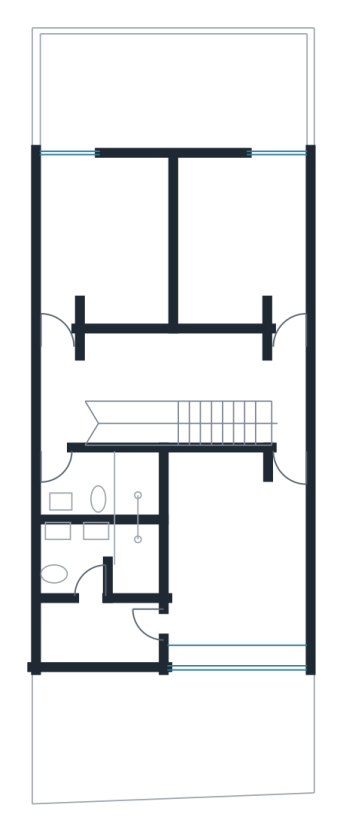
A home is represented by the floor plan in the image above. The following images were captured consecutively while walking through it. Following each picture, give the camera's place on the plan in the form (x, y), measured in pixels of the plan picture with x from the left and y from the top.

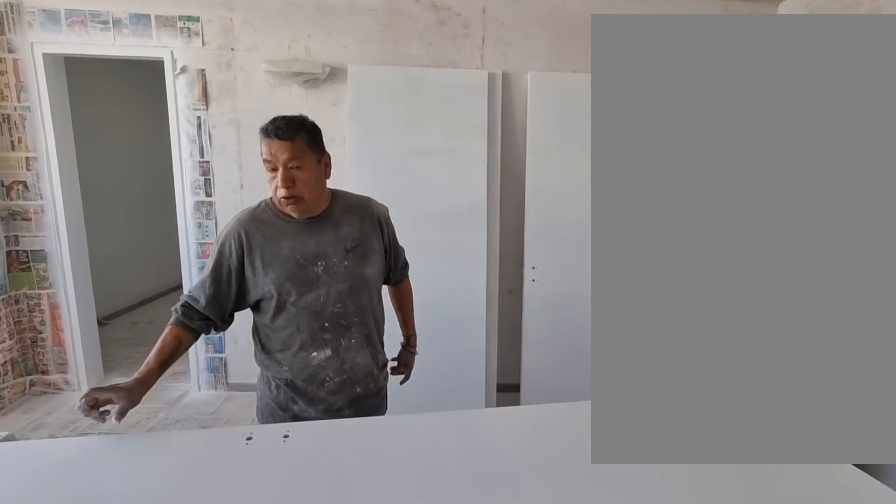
(282, 499)
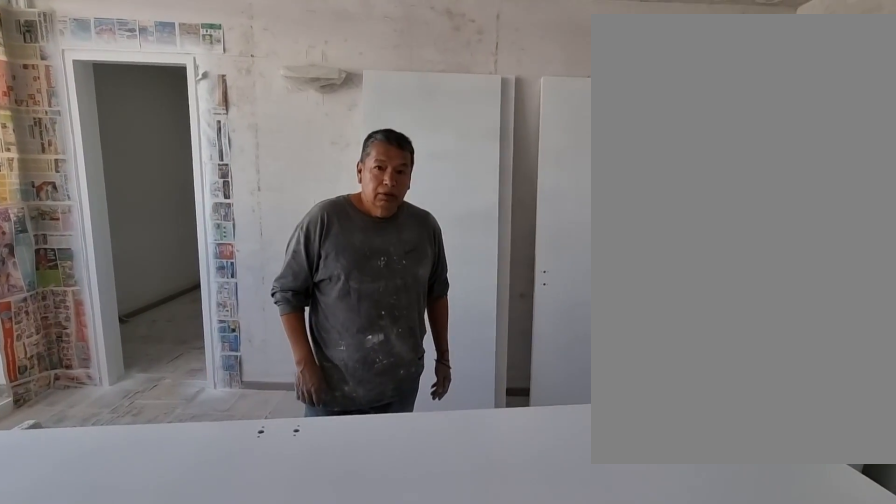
(277, 530)
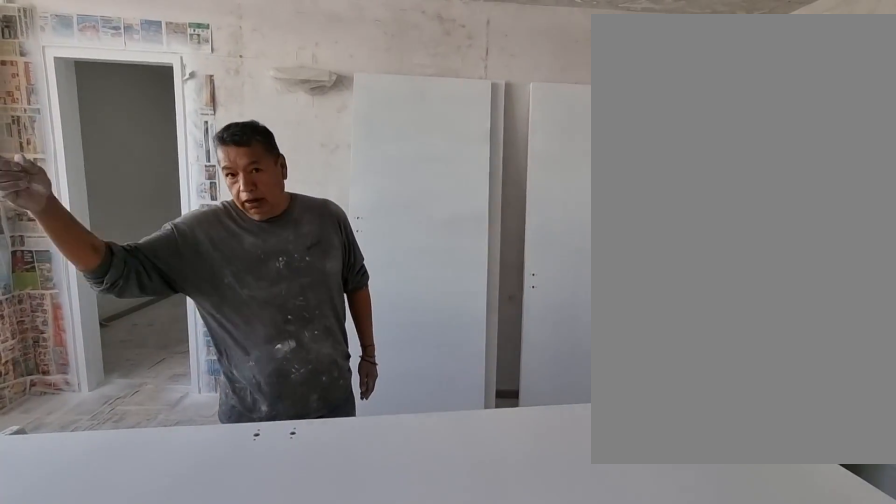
(278, 530)
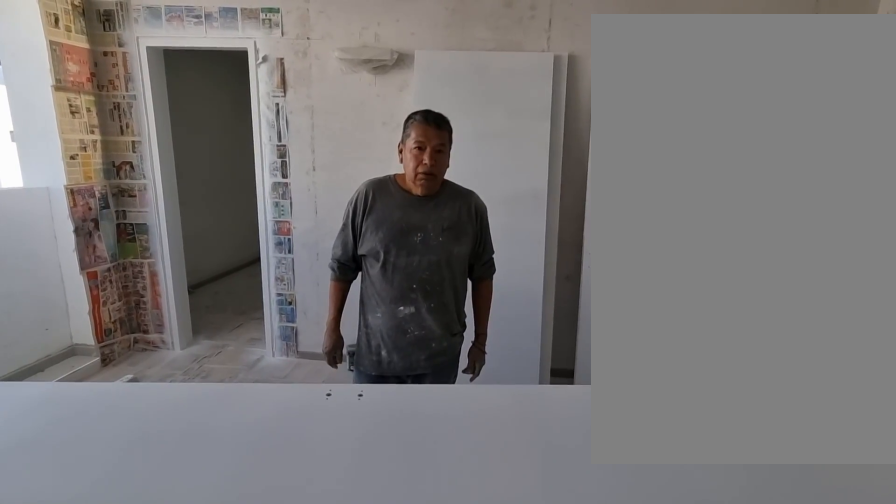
(278, 530)
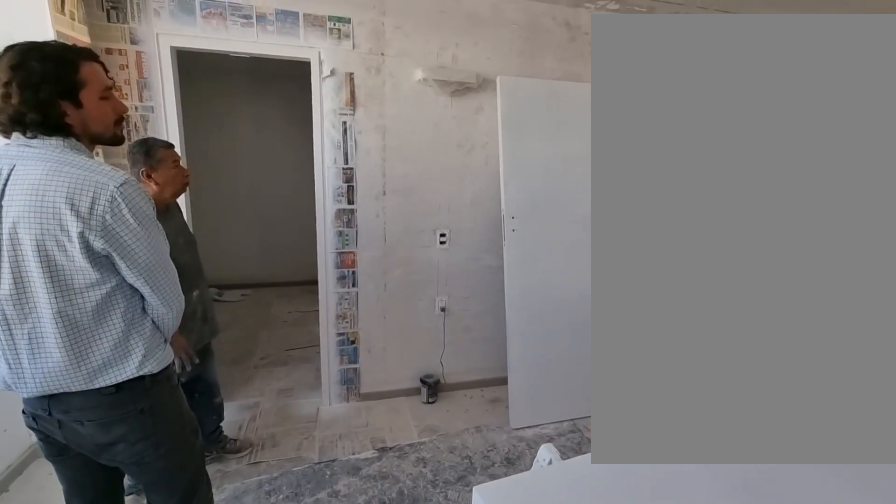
(244, 613)
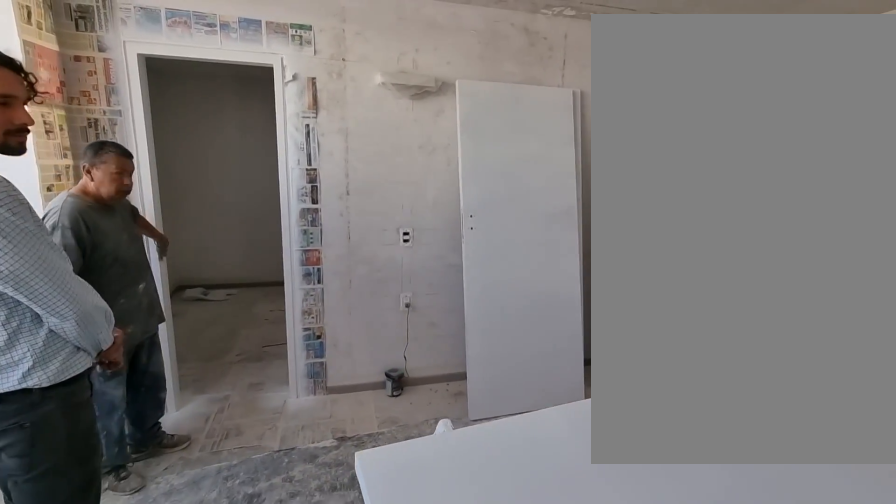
(244, 614)
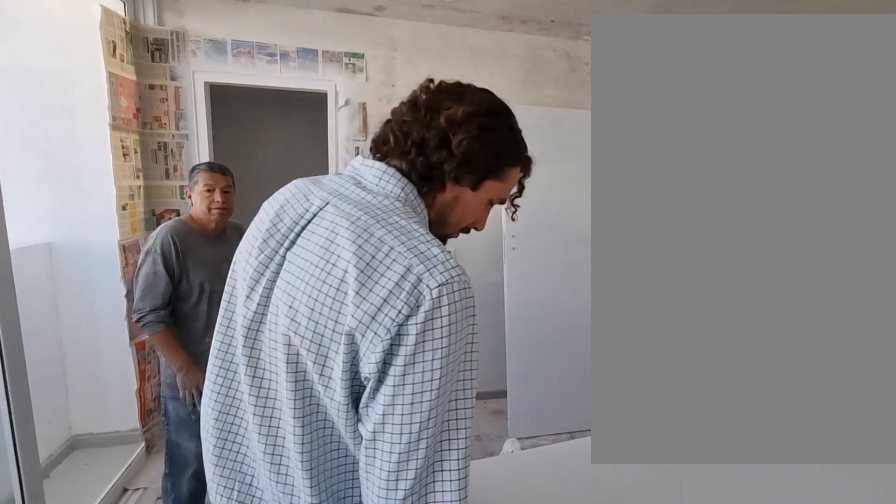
(244, 613)
